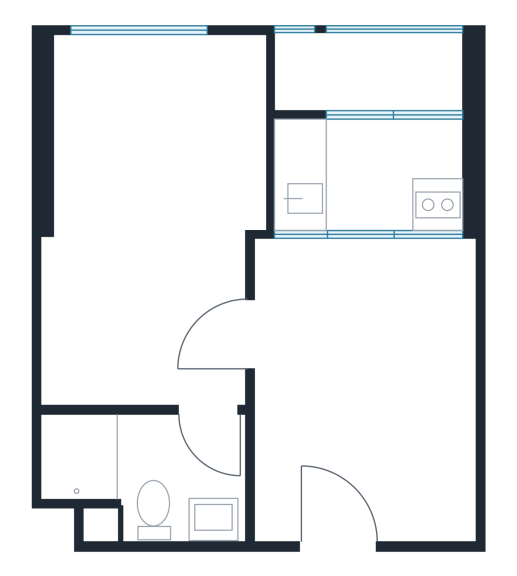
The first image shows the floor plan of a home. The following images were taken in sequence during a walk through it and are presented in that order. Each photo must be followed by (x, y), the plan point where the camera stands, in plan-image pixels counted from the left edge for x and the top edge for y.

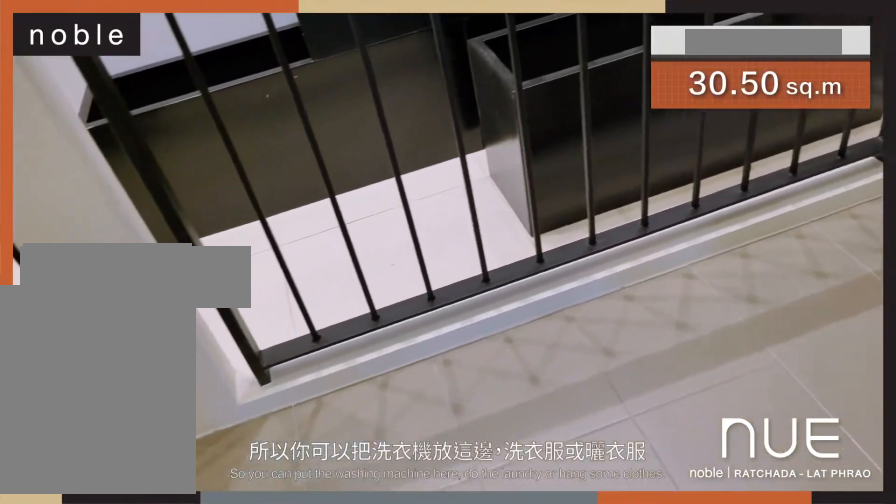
(367, 99)
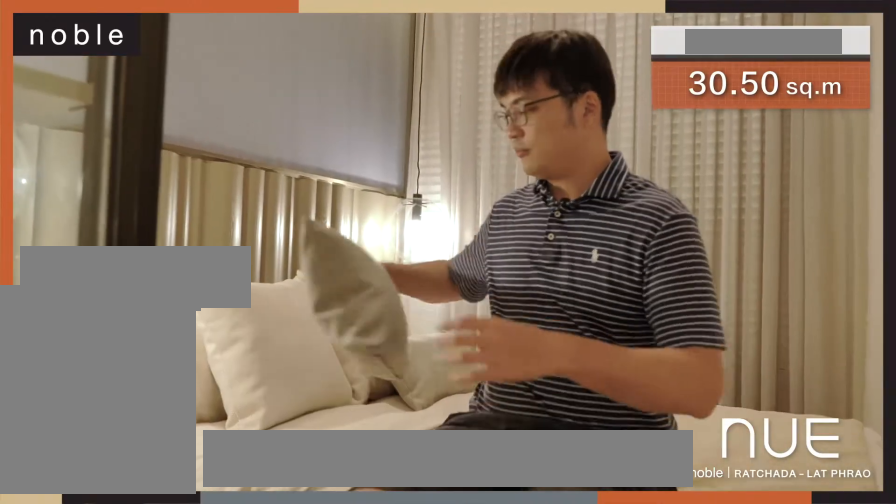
(214, 293)
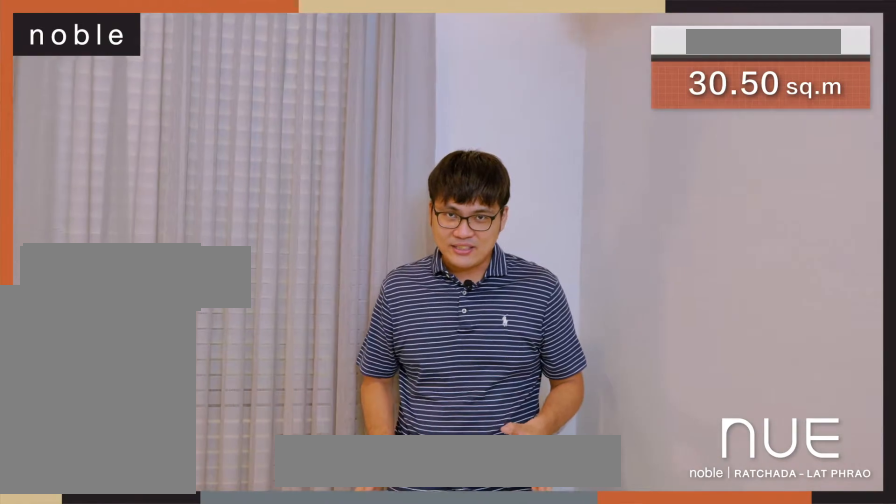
(215, 292)
